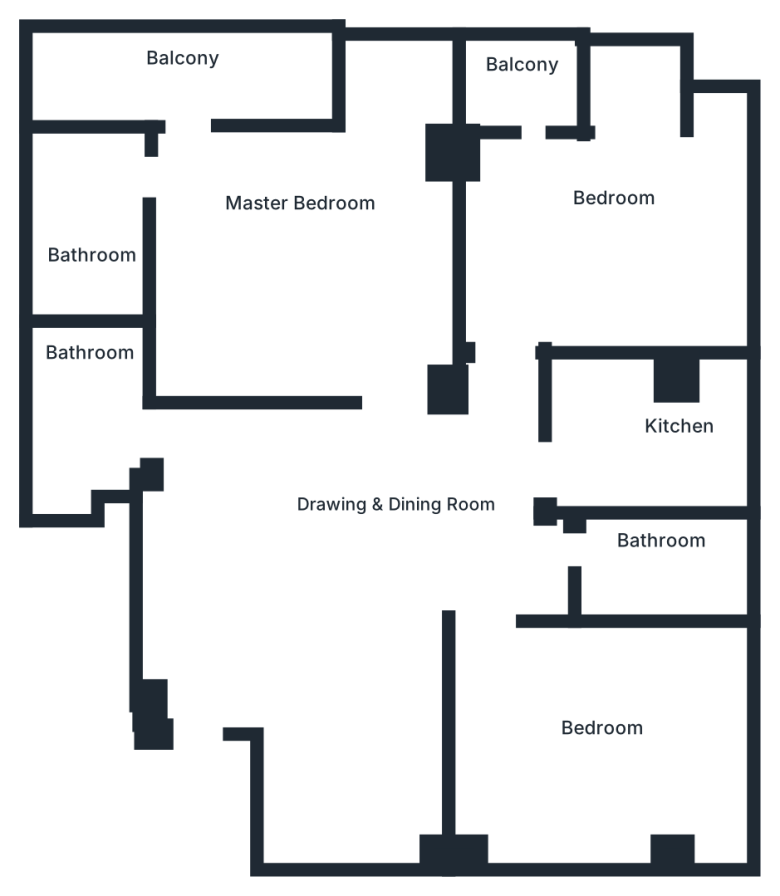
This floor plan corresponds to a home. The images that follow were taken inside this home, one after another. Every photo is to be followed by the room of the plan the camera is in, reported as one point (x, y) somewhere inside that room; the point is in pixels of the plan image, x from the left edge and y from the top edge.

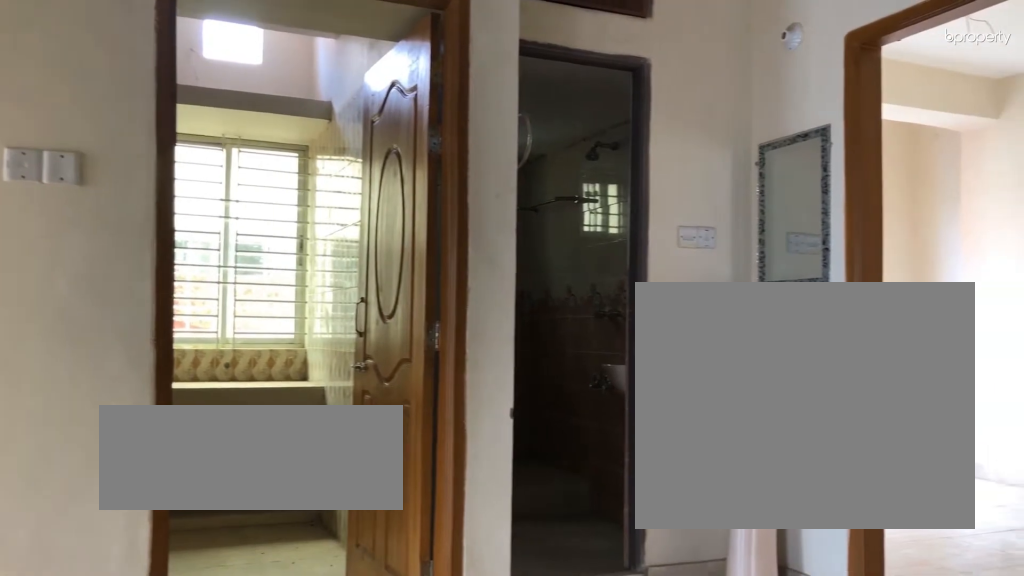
(401, 515)
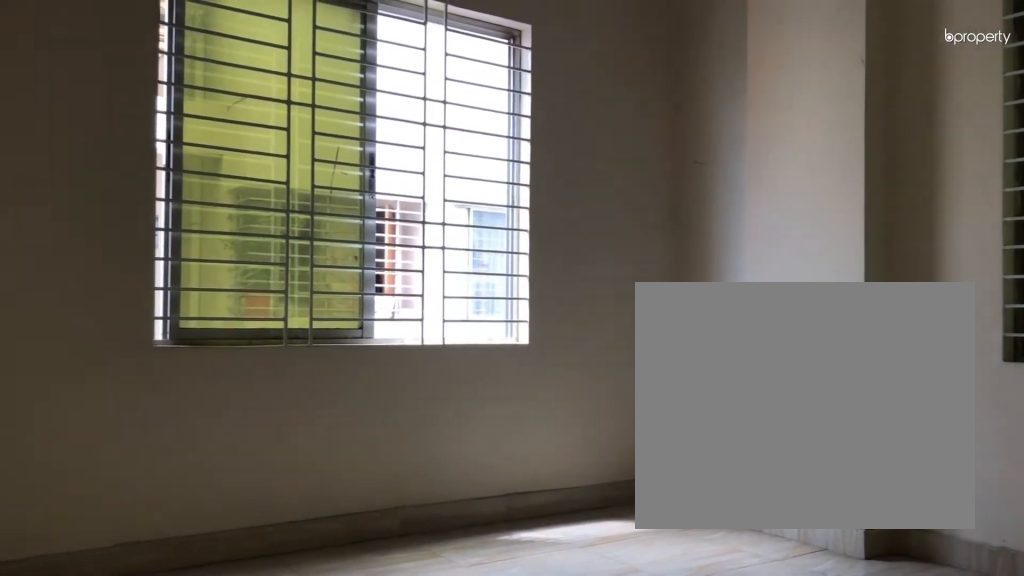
(609, 720)
